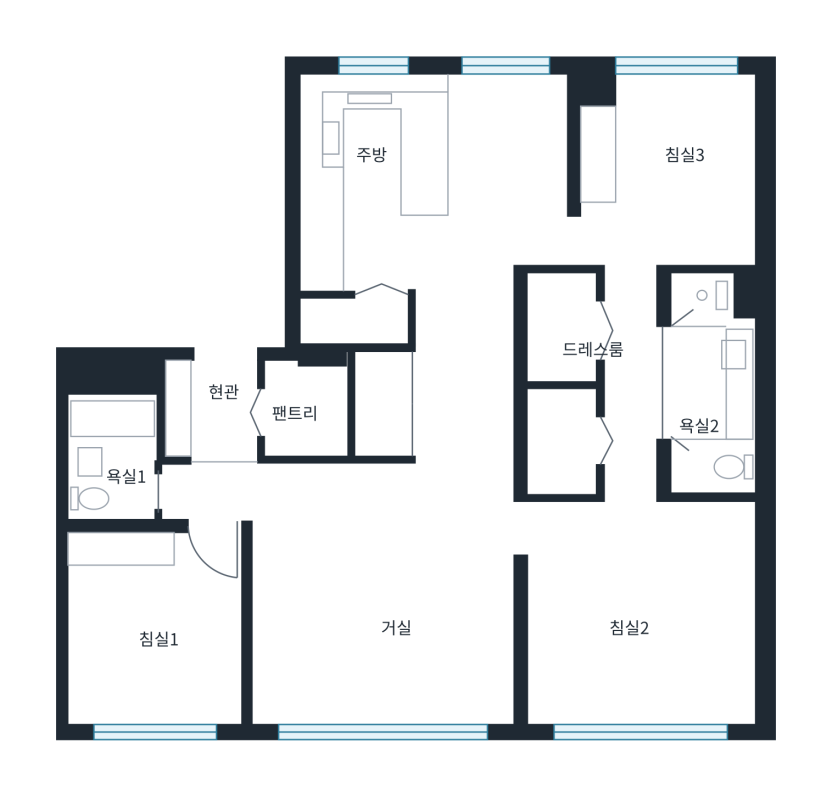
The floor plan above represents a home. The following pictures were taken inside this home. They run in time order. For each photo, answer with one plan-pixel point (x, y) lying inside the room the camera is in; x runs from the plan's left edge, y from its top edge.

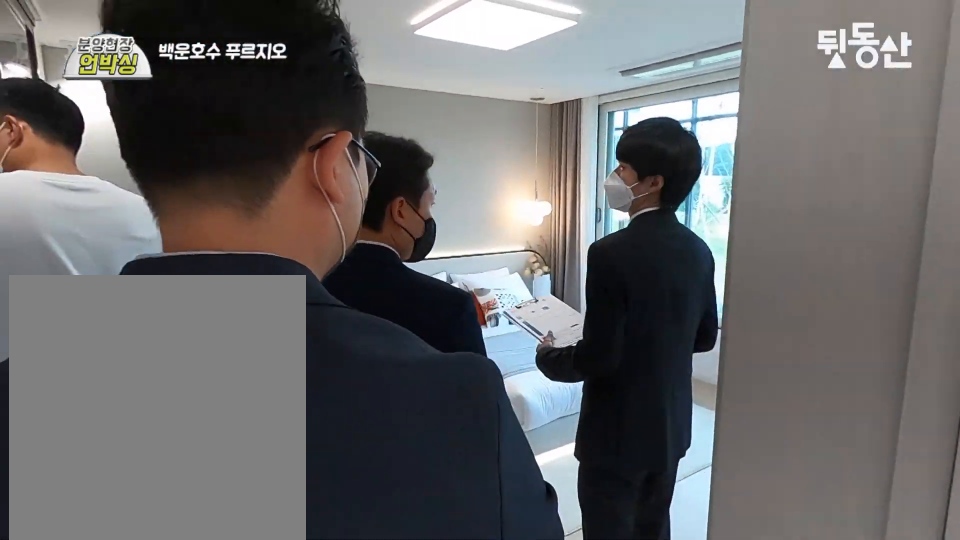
(640, 643)
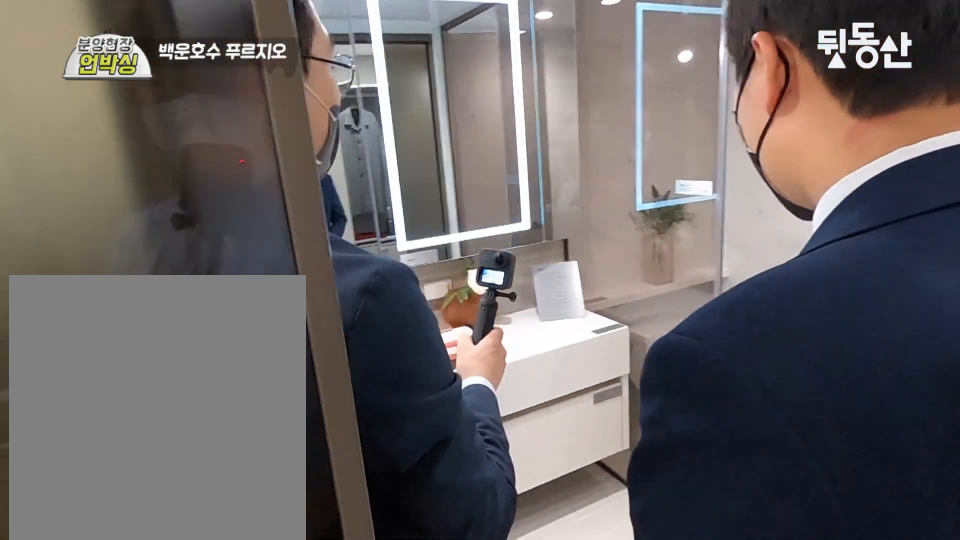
(624, 400)
